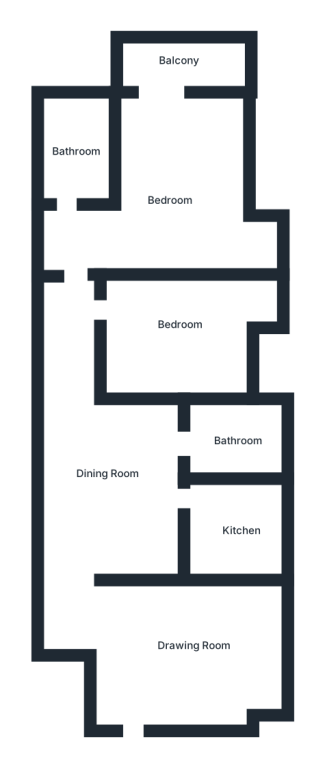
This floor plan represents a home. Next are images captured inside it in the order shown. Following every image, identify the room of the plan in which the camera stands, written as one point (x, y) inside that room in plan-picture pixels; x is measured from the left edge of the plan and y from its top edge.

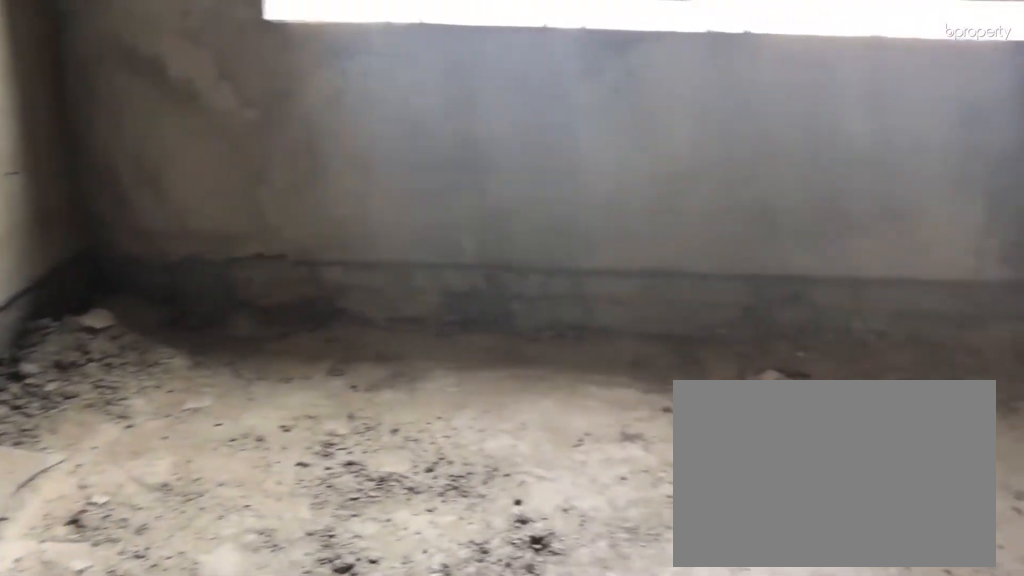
(174, 649)
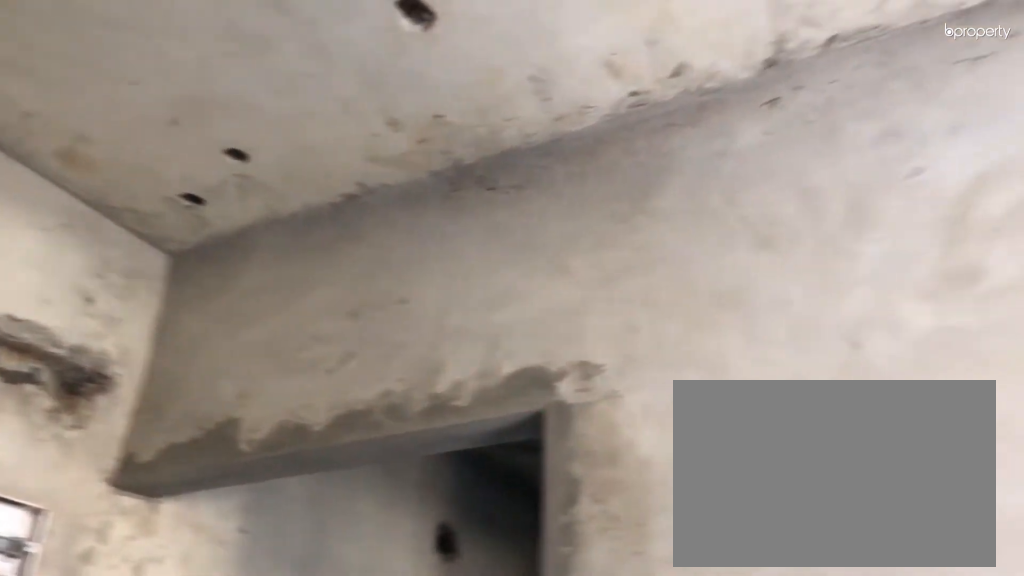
(174, 649)
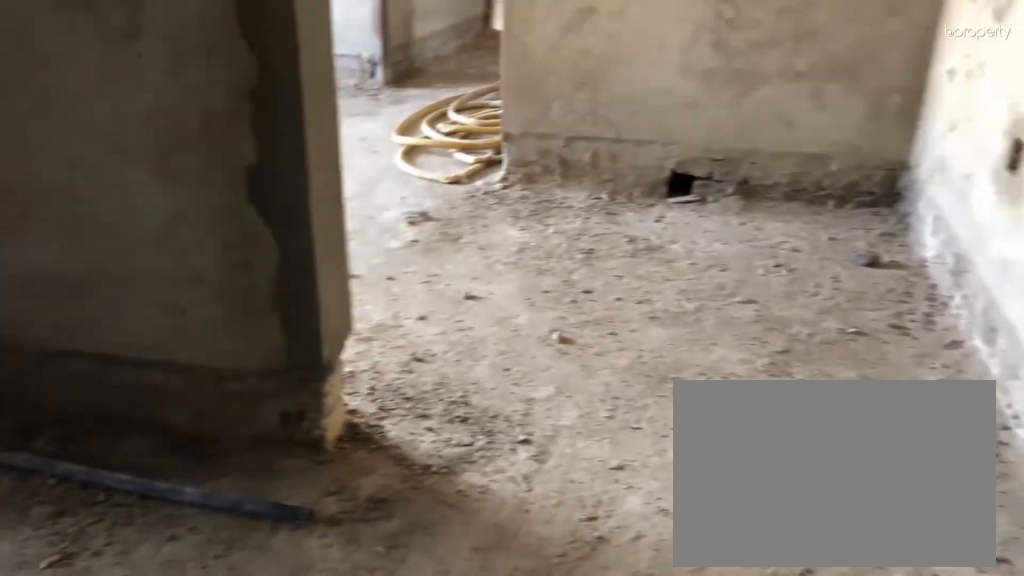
(134, 500)
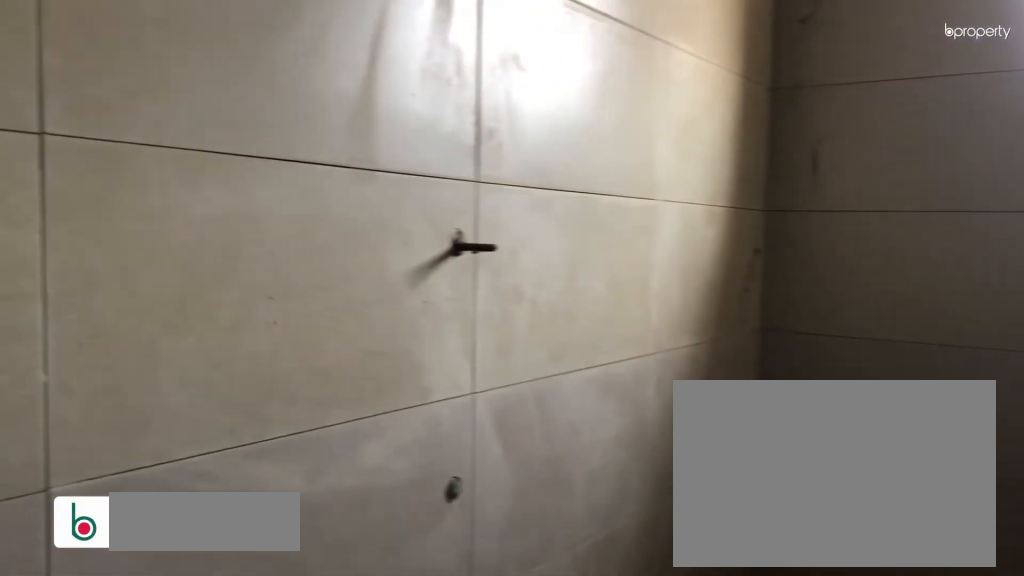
(220, 440)
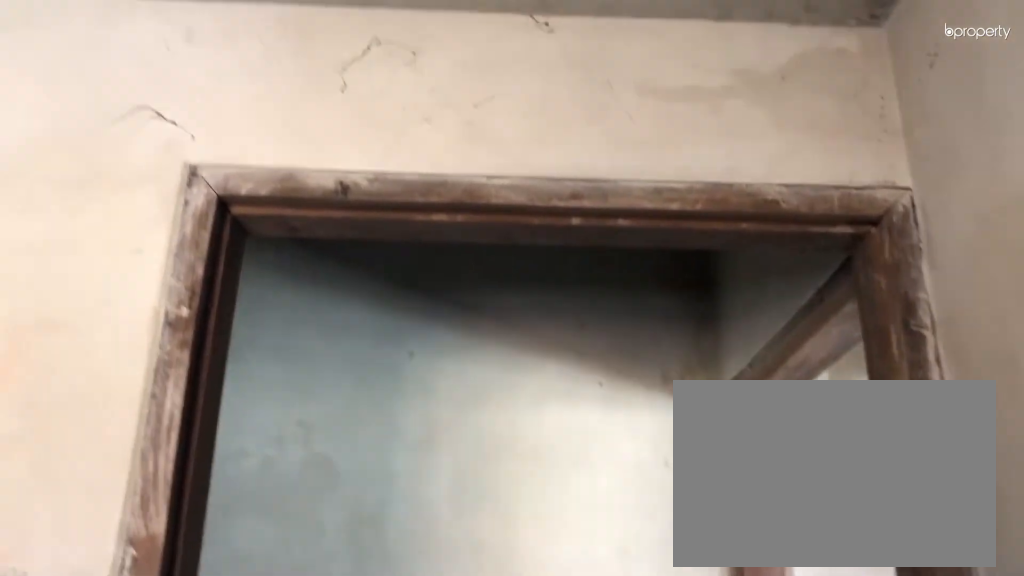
(166, 321)
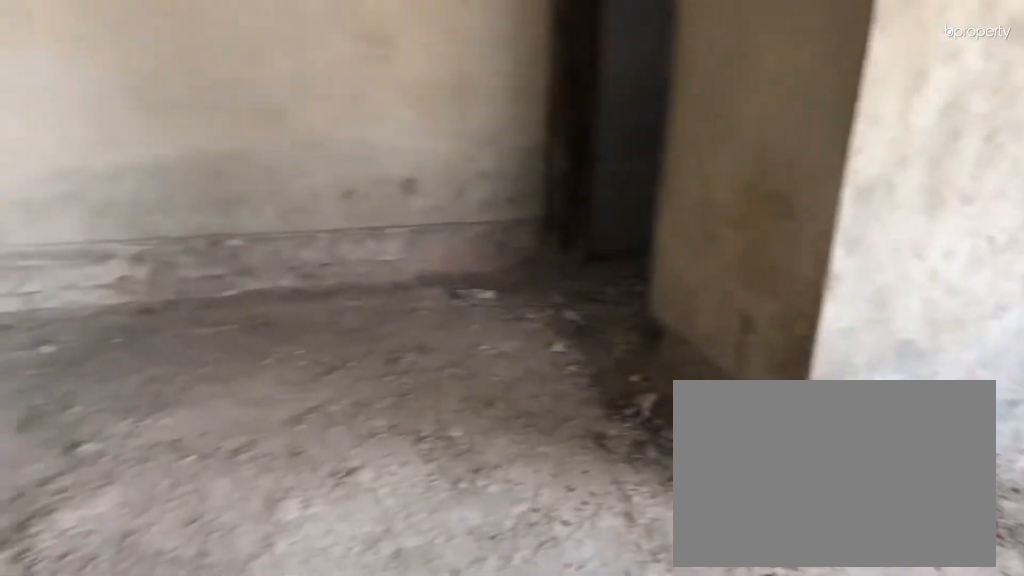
(162, 161)
